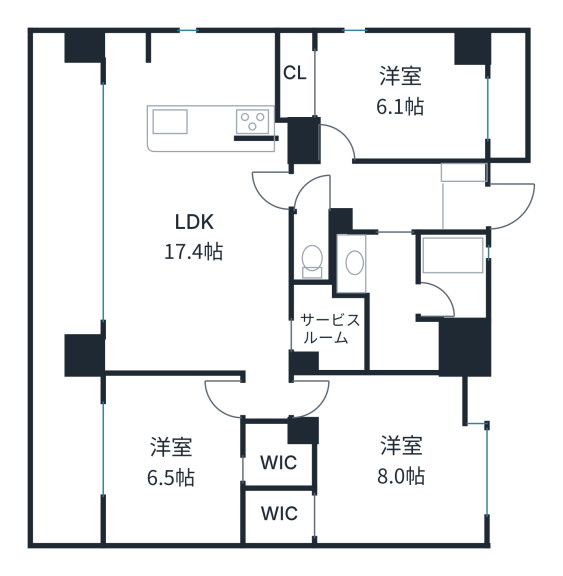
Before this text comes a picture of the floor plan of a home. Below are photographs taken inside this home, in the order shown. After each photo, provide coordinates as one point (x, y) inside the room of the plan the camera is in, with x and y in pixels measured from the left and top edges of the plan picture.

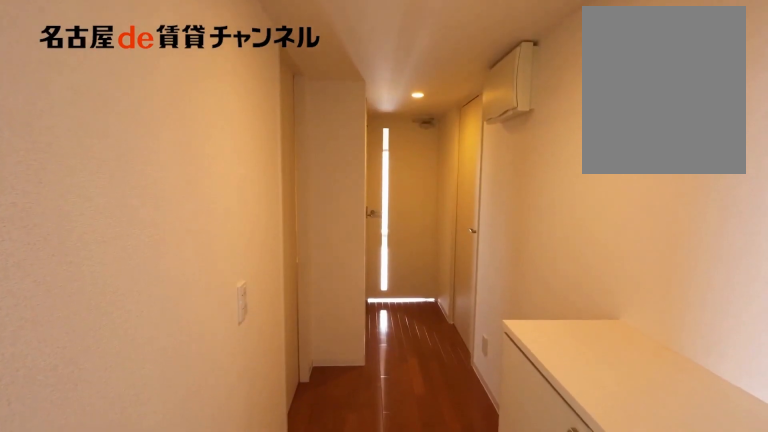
(461, 198)
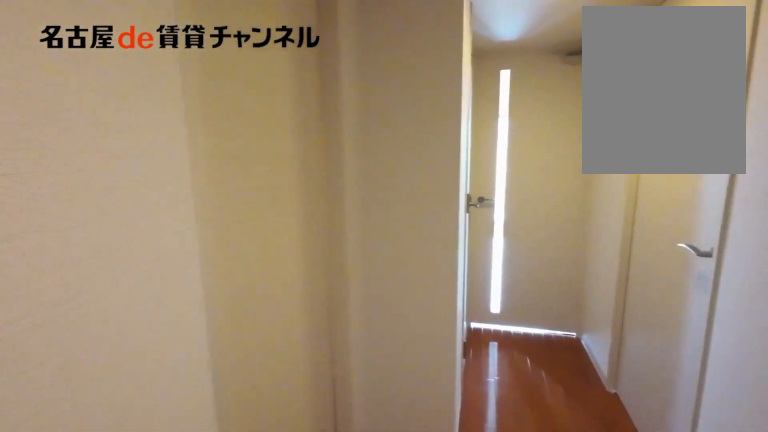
(461, 198)
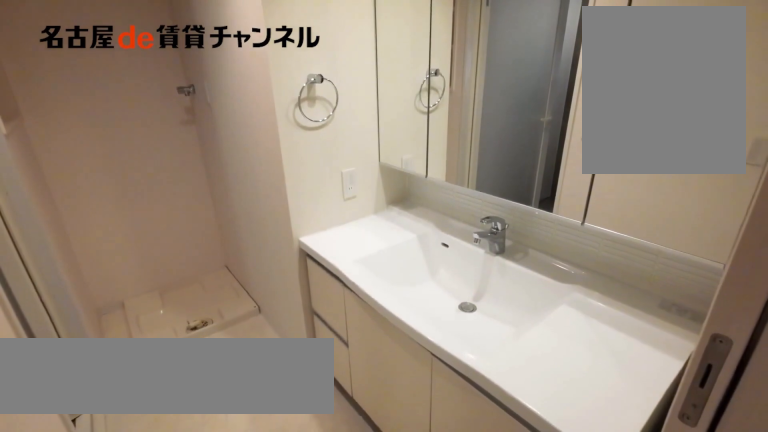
(389, 299)
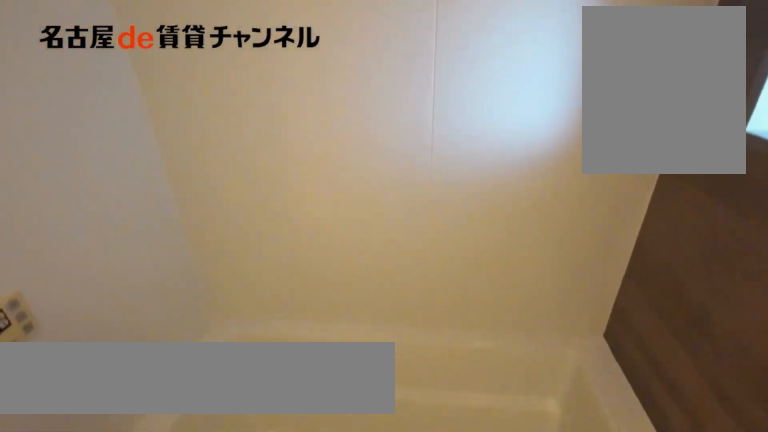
(450, 275)
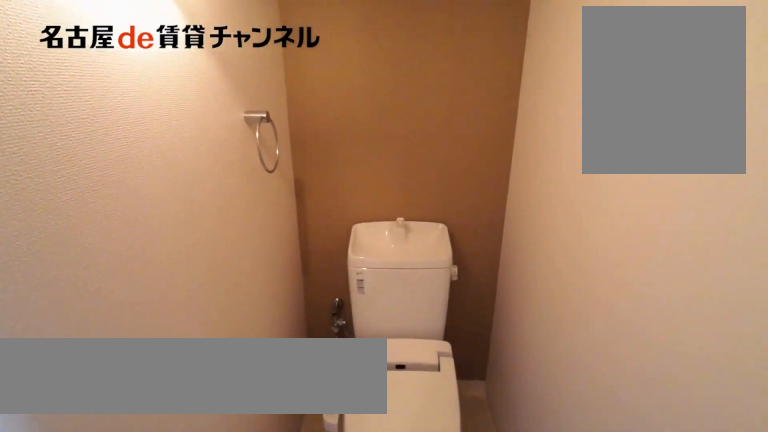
(312, 246)
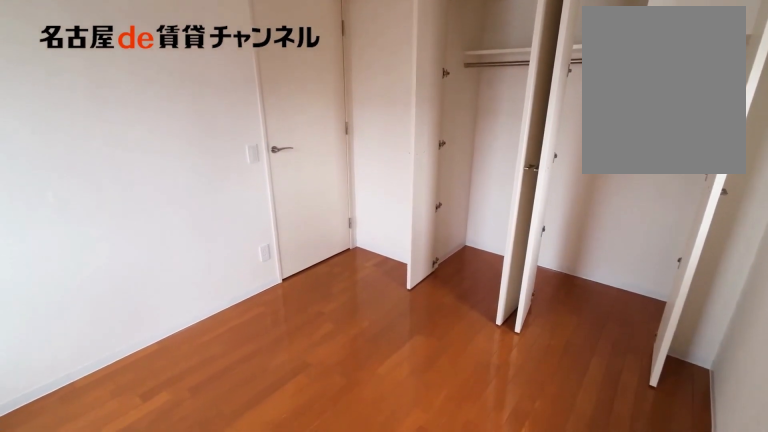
(381, 95)
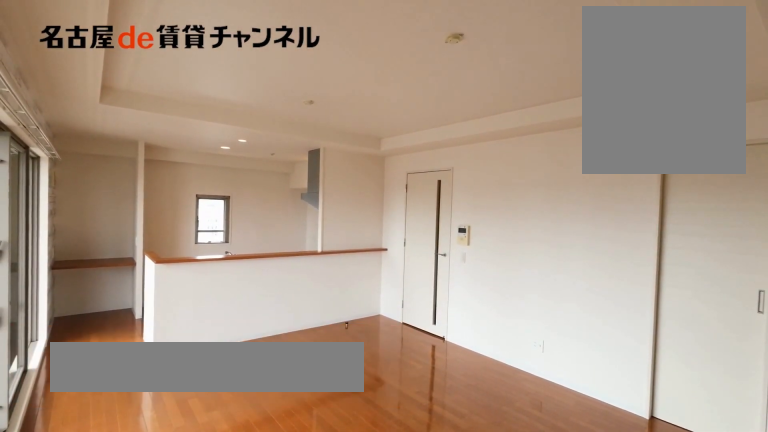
(194, 201)
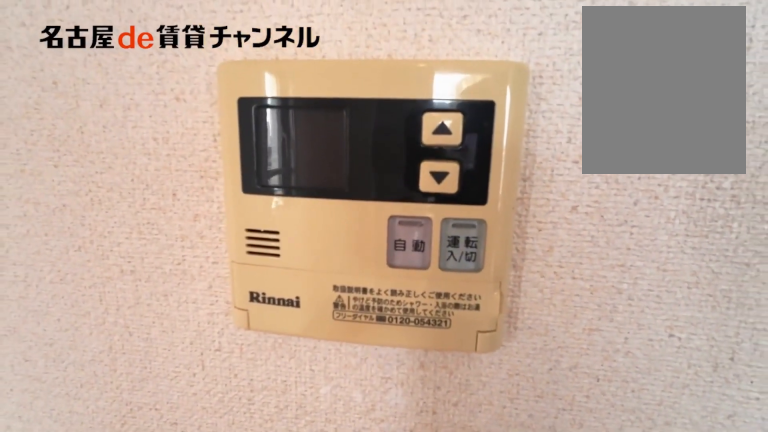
(194, 201)
